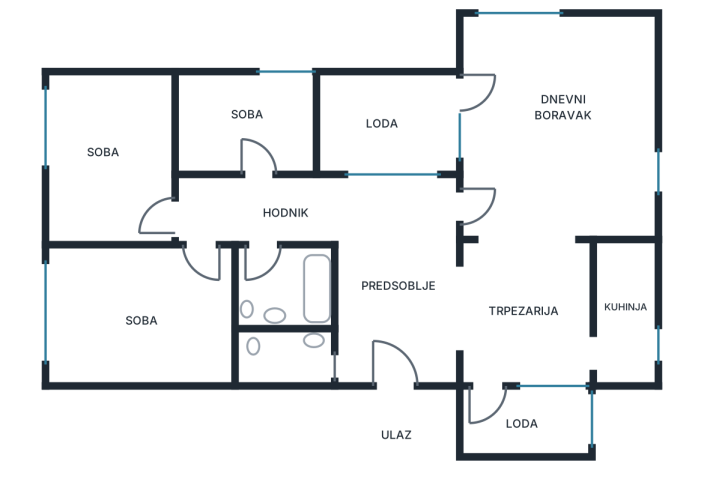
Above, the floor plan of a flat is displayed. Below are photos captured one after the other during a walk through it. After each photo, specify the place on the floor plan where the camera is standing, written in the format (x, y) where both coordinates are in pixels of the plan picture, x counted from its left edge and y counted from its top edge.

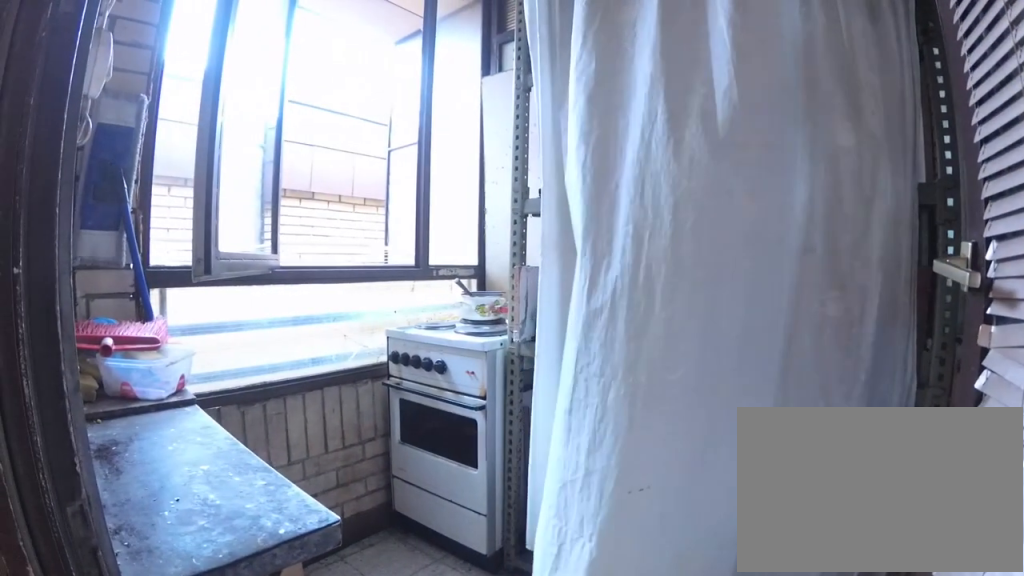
(487, 388)
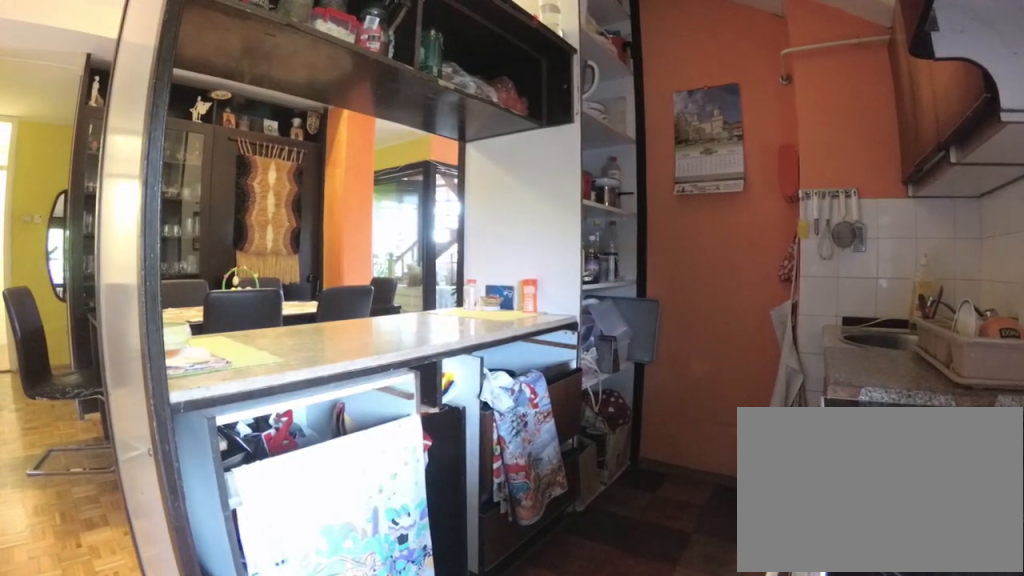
(631, 380)
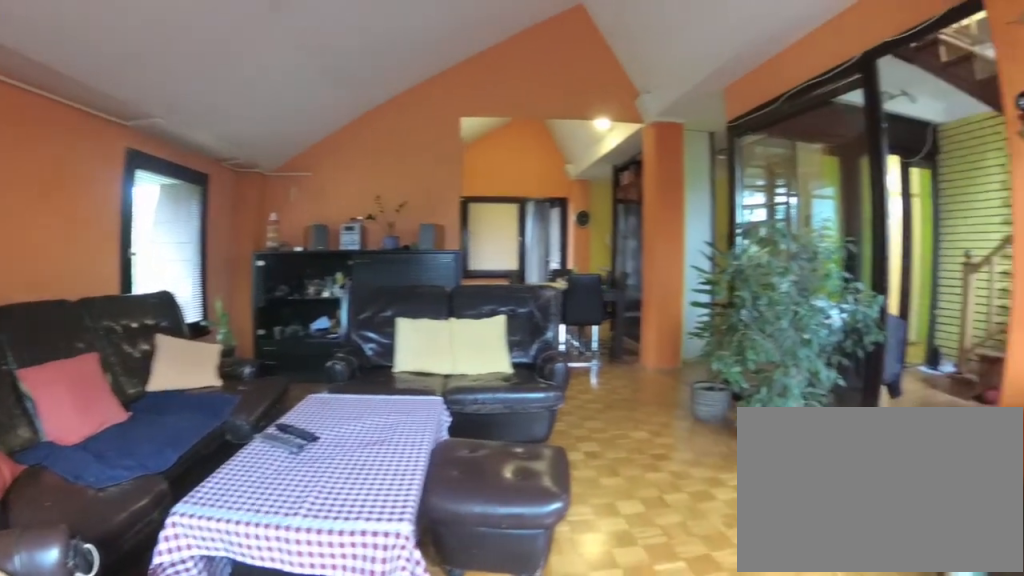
(543, 58)
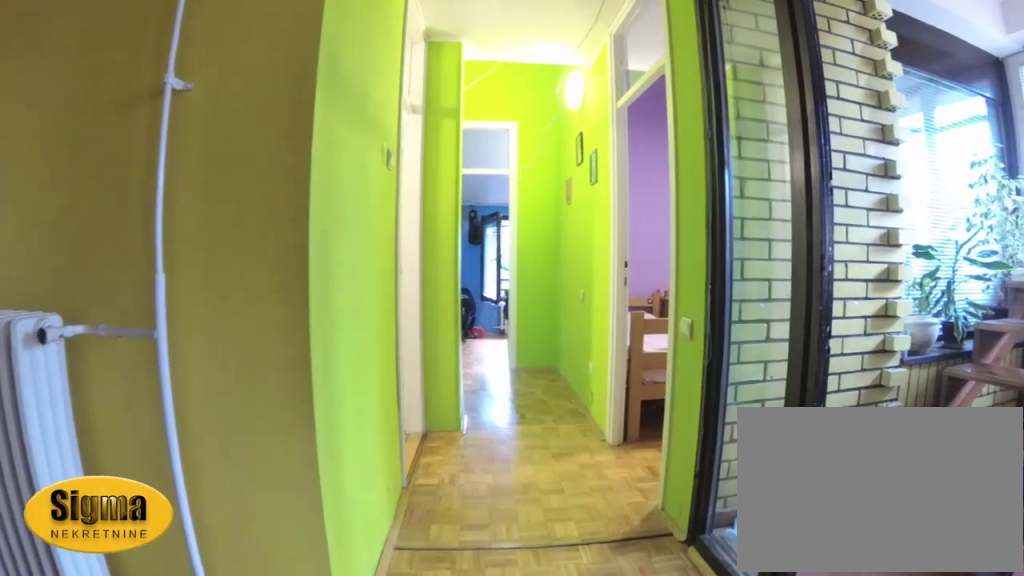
(396, 204)
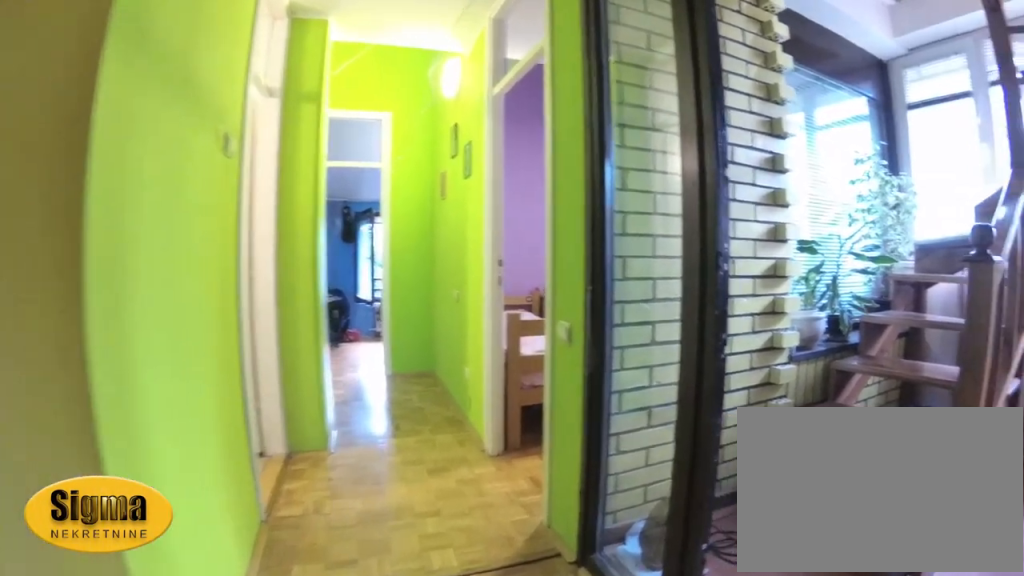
(377, 198)
